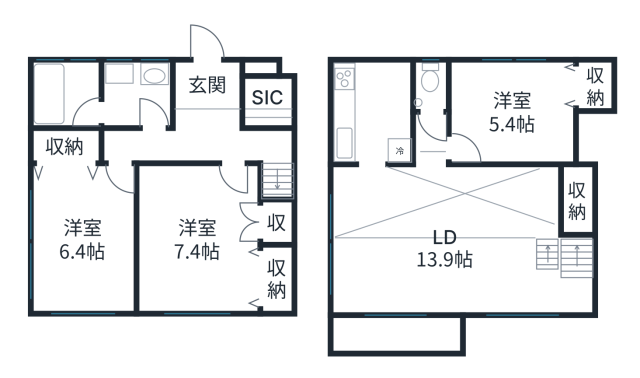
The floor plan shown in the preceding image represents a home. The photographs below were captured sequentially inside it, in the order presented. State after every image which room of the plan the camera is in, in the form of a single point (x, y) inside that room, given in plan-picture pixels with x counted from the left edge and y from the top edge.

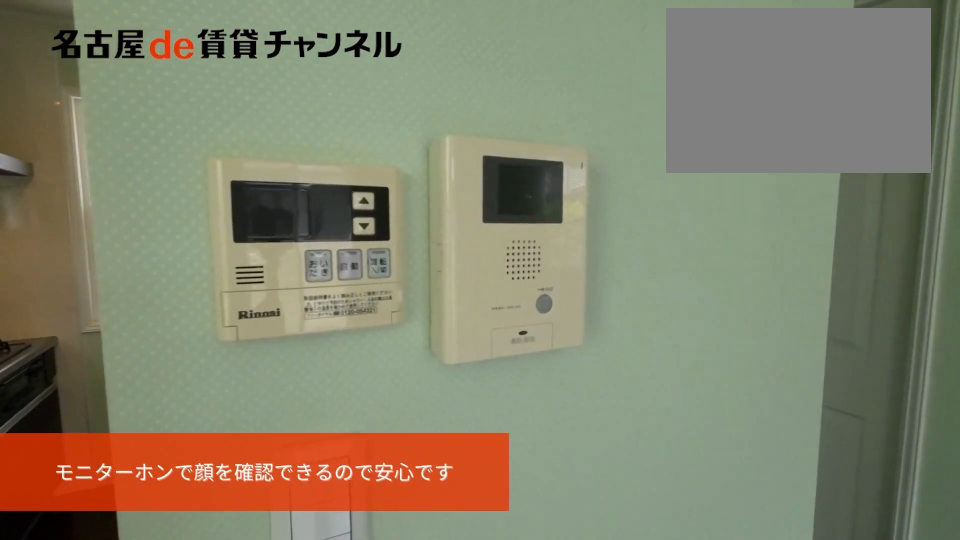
(462, 241)
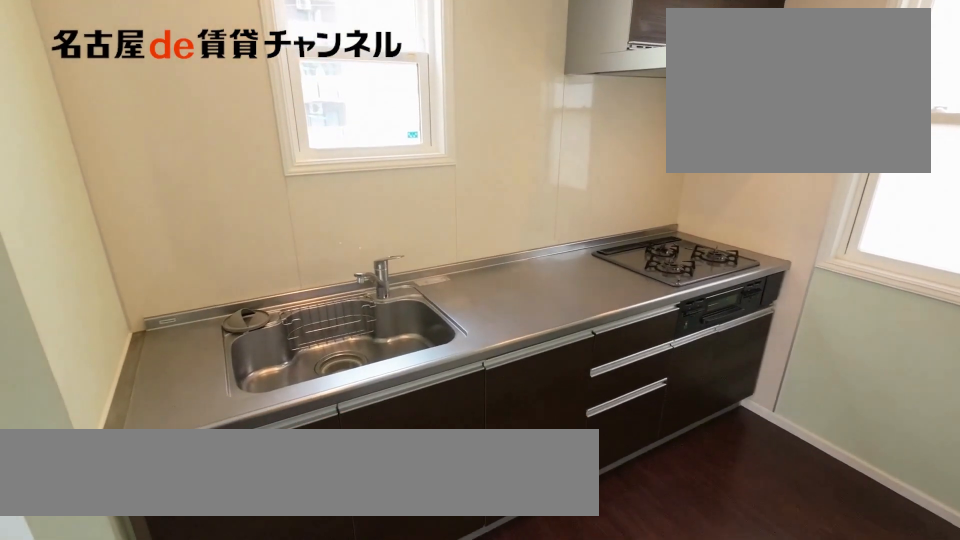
(371, 113)
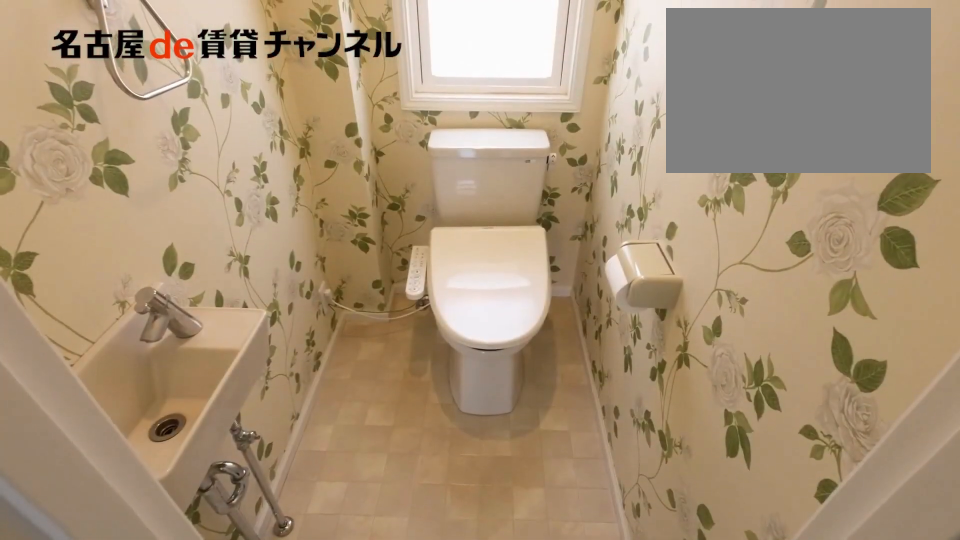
(430, 87)
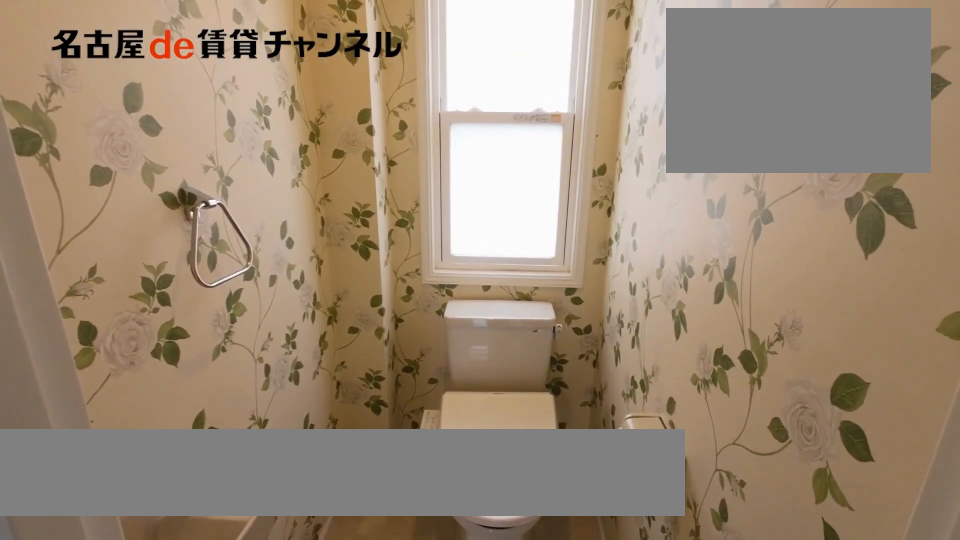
(430, 87)
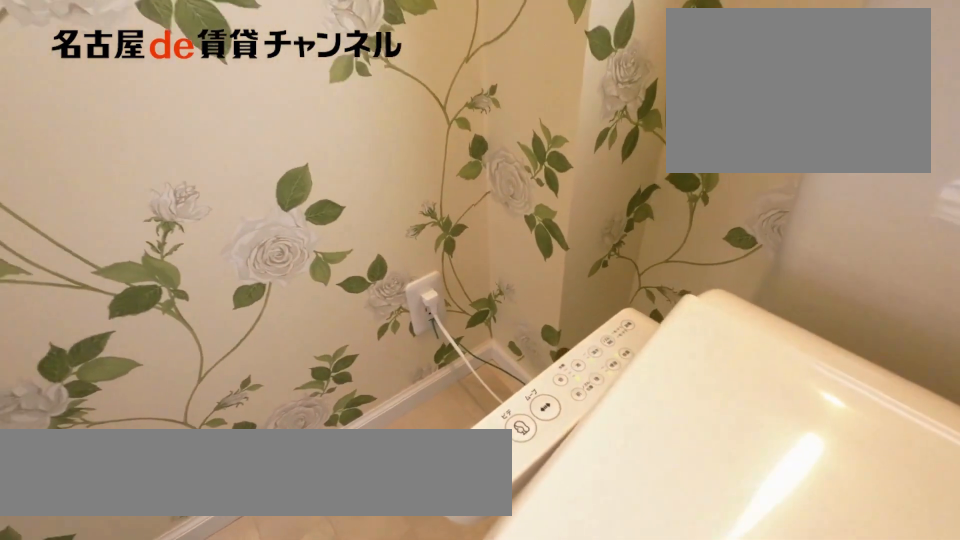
(430, 88)
